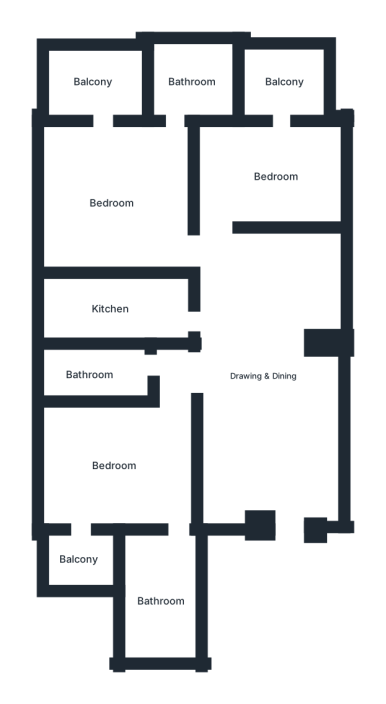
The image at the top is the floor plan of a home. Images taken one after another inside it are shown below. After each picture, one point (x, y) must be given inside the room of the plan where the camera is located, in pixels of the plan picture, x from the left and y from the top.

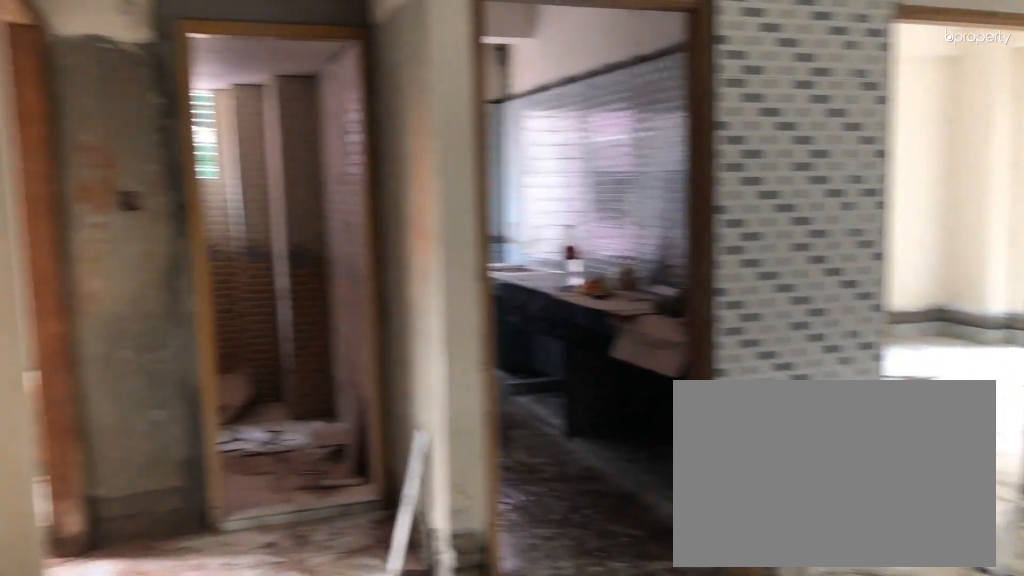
(263, 374)
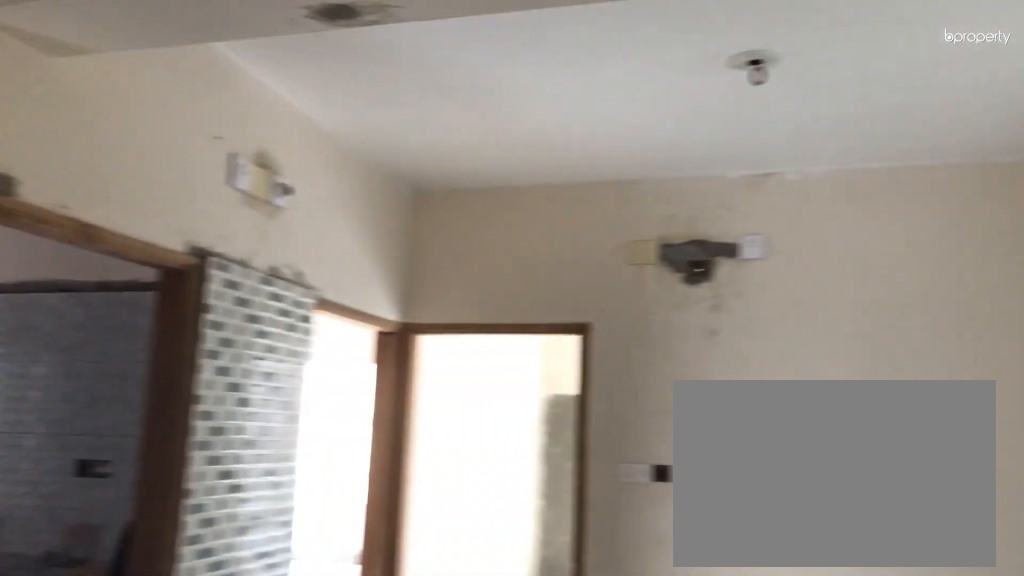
(263, 374)
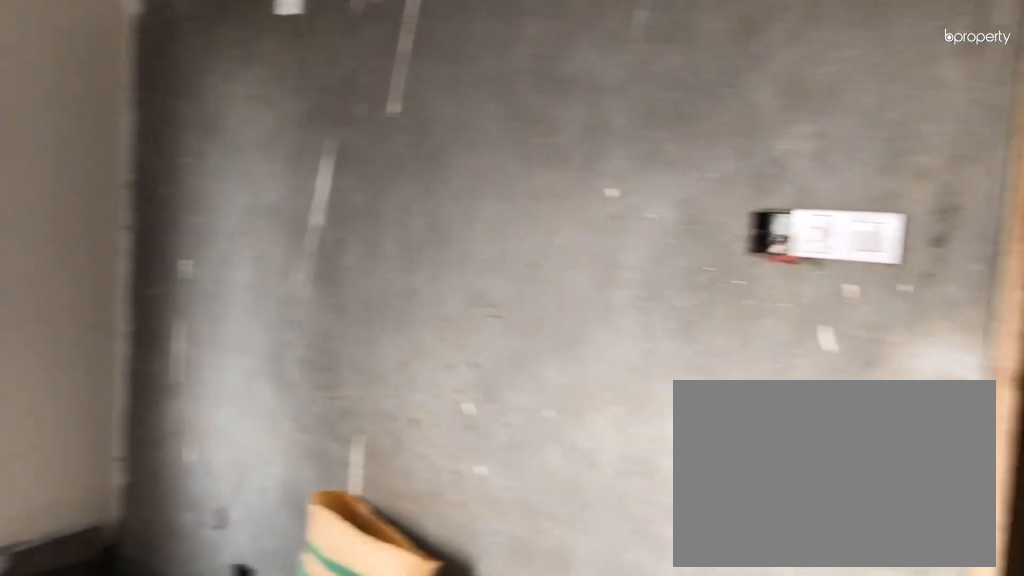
(112, 465)
